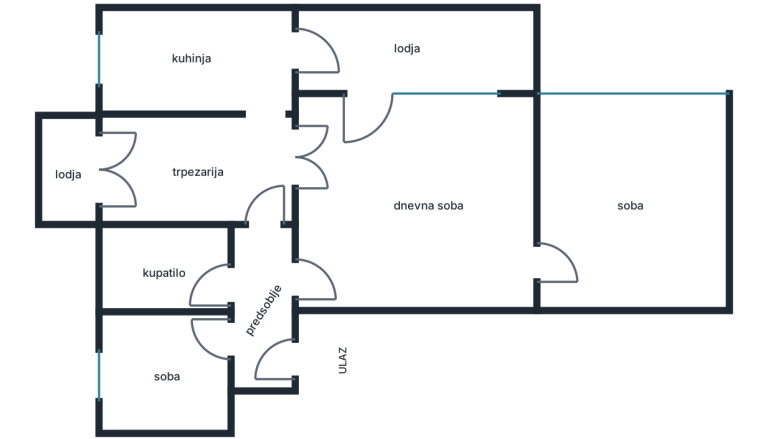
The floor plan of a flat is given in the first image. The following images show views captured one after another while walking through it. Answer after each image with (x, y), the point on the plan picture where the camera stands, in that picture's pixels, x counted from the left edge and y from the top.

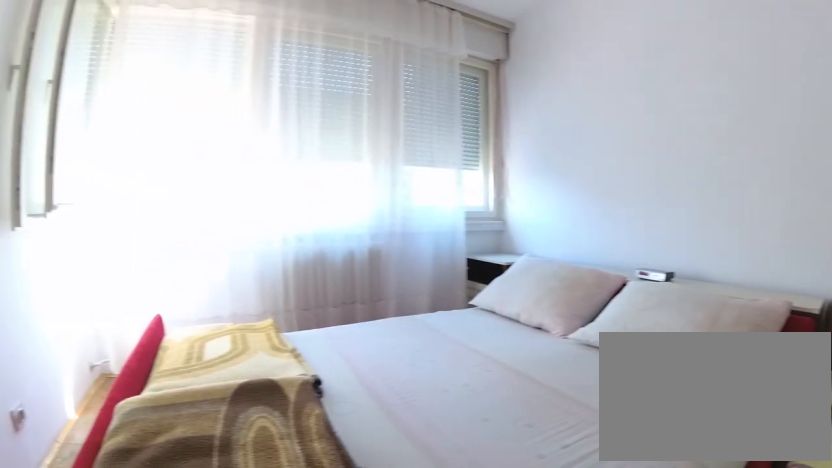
(631, 287)
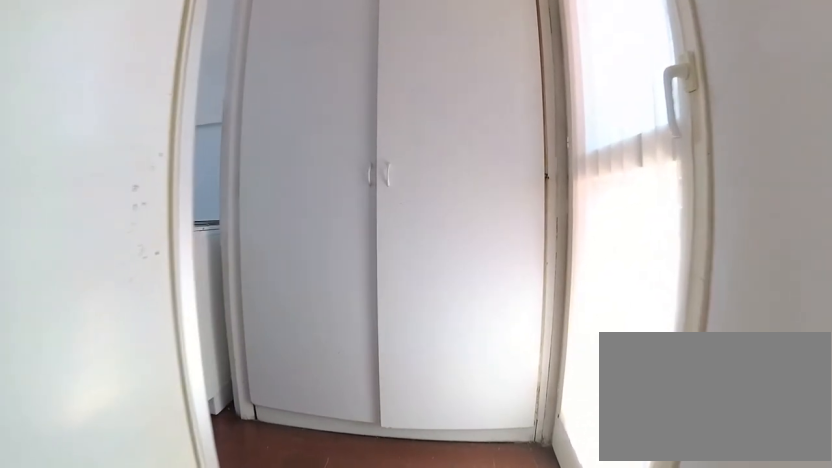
(264, 114)
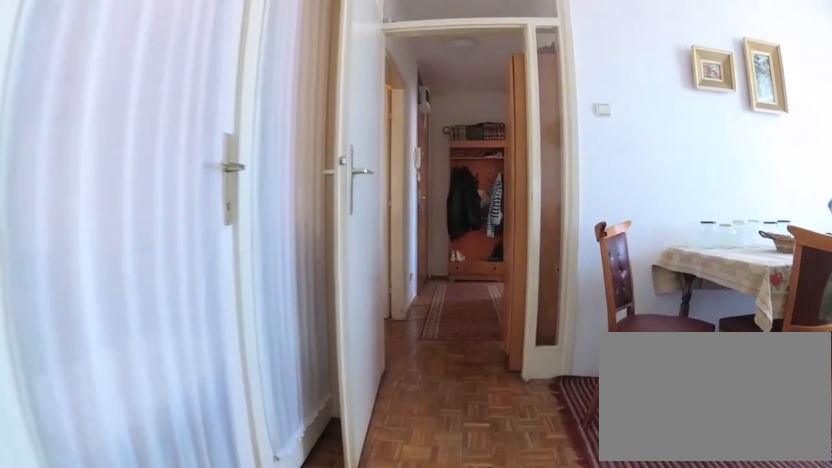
(265, 104)
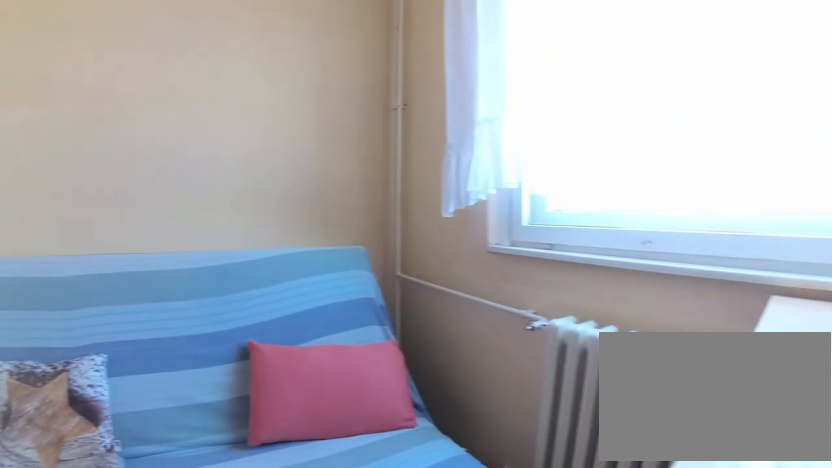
(158, 344)
